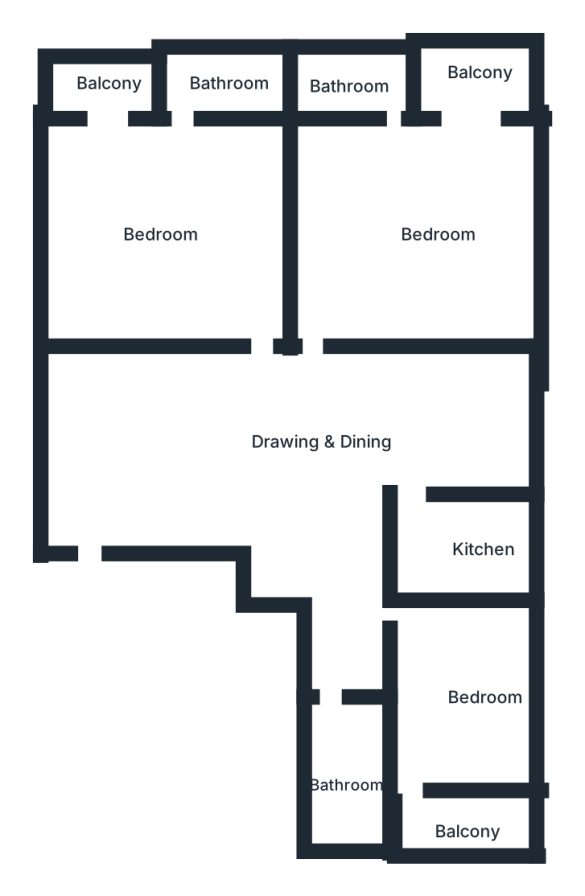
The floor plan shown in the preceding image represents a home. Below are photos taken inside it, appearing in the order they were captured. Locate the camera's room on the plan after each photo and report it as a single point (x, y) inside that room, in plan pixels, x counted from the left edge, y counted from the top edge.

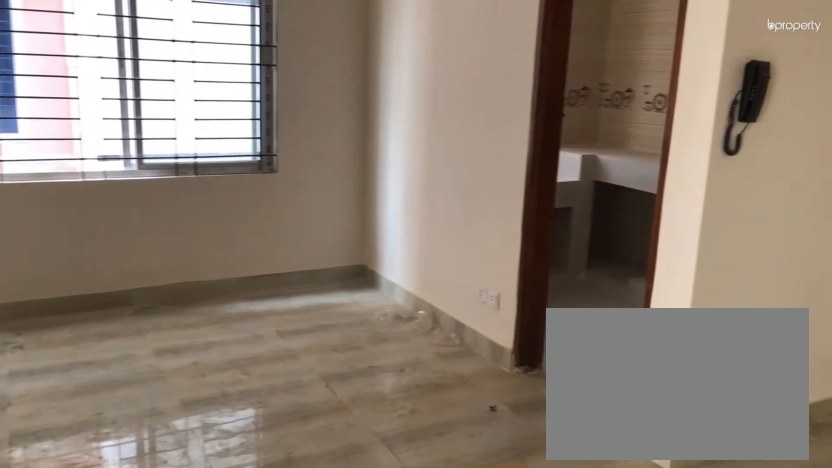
(275, 451)
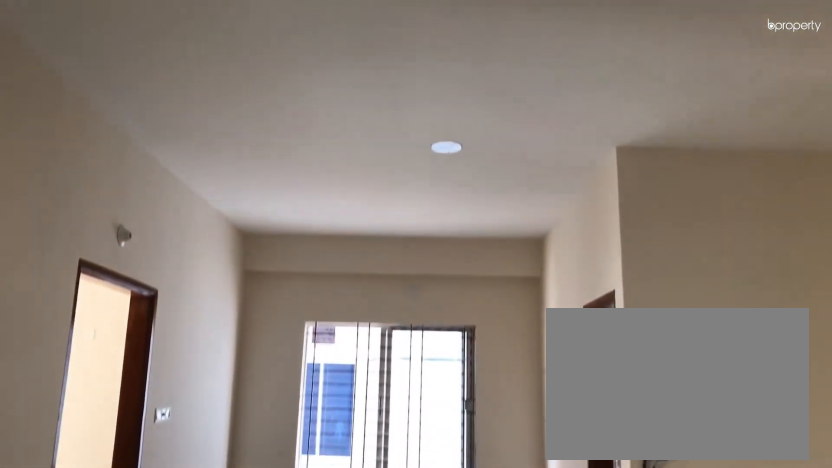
(275, 451)
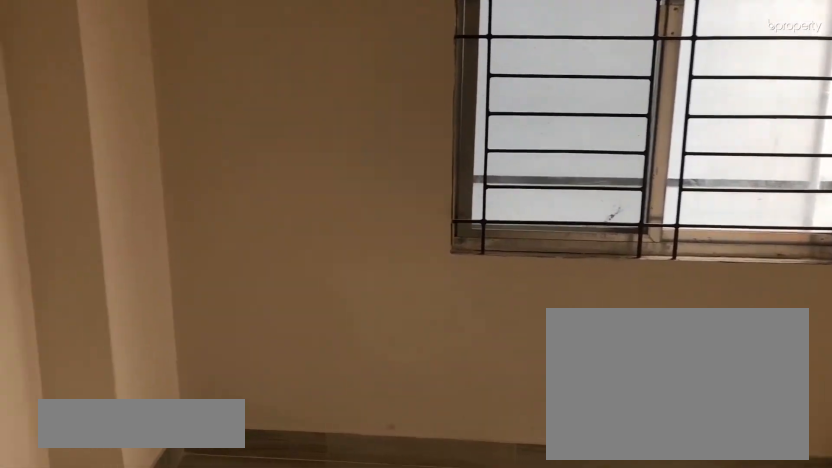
(483, 697)
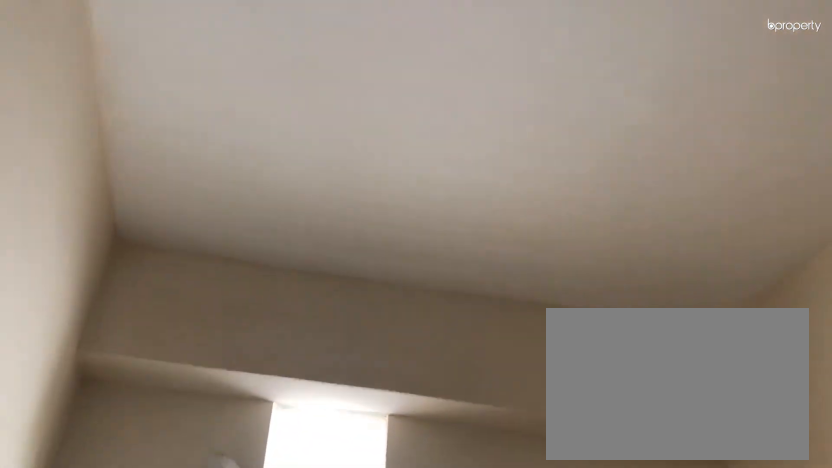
(480, 563)
